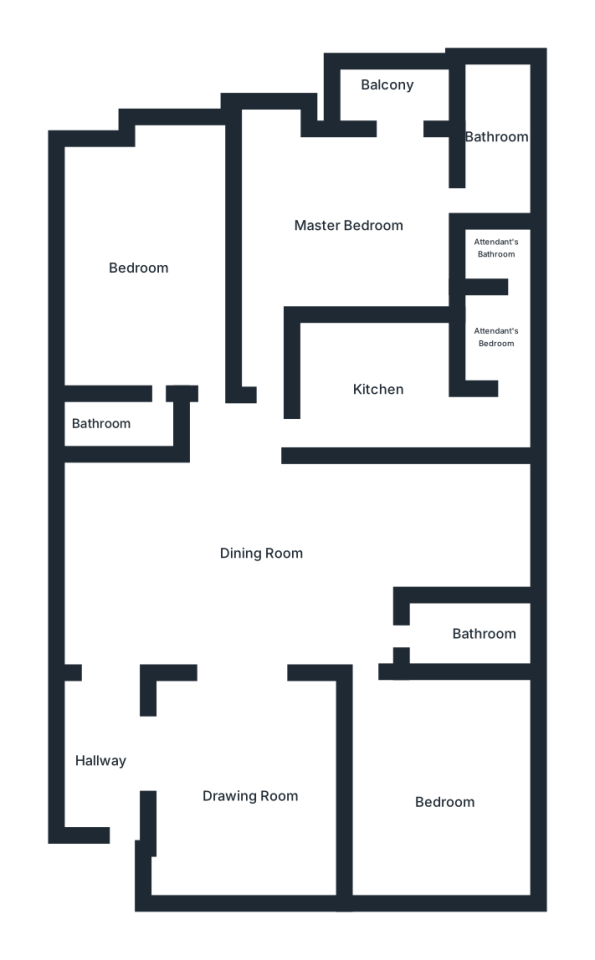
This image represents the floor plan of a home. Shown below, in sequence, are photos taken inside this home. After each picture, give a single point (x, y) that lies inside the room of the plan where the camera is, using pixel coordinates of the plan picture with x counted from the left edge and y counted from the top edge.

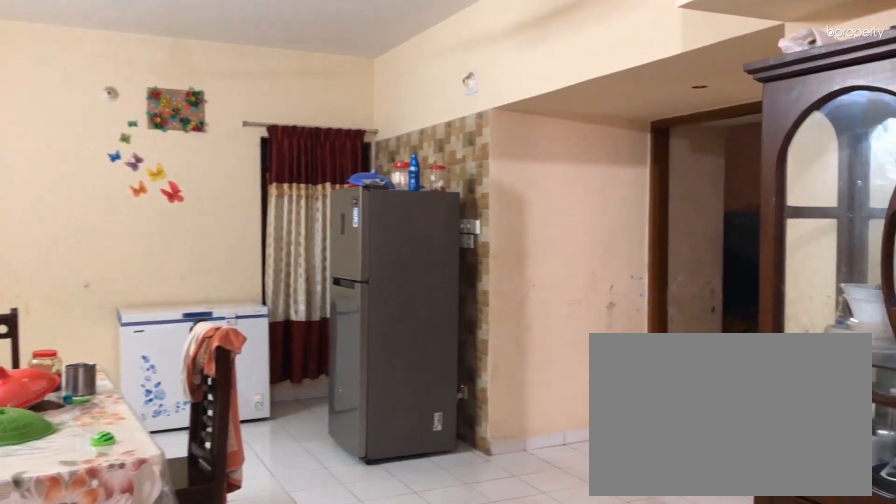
(271, 559)
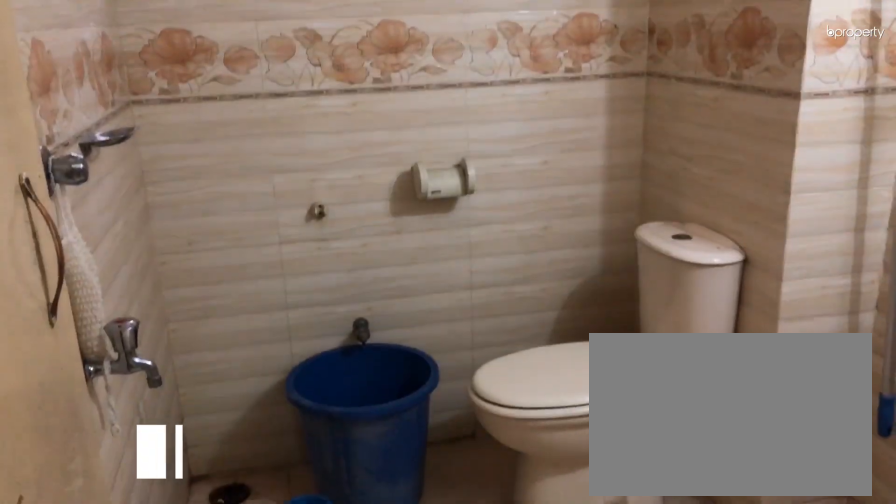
(456, 632)
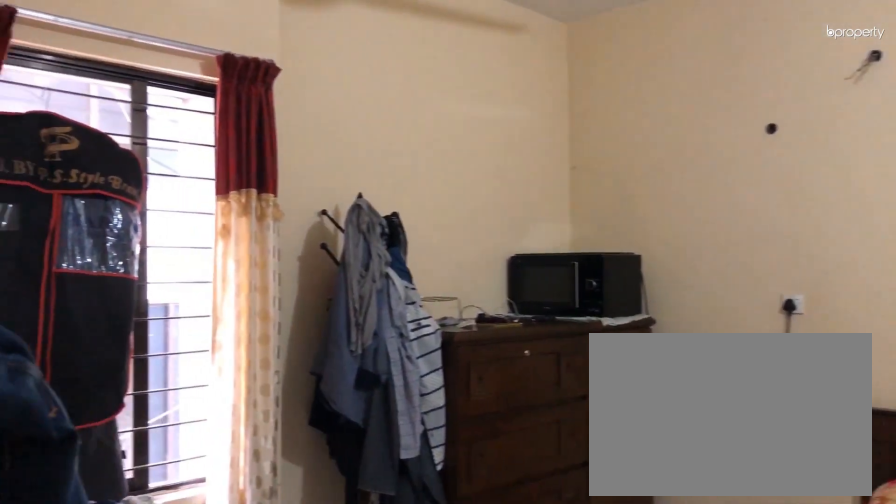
(431, 792)
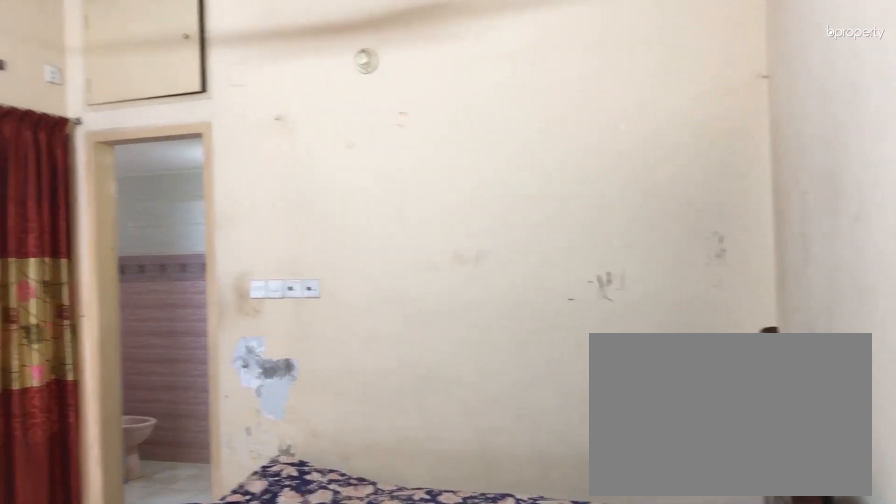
(341, 228)
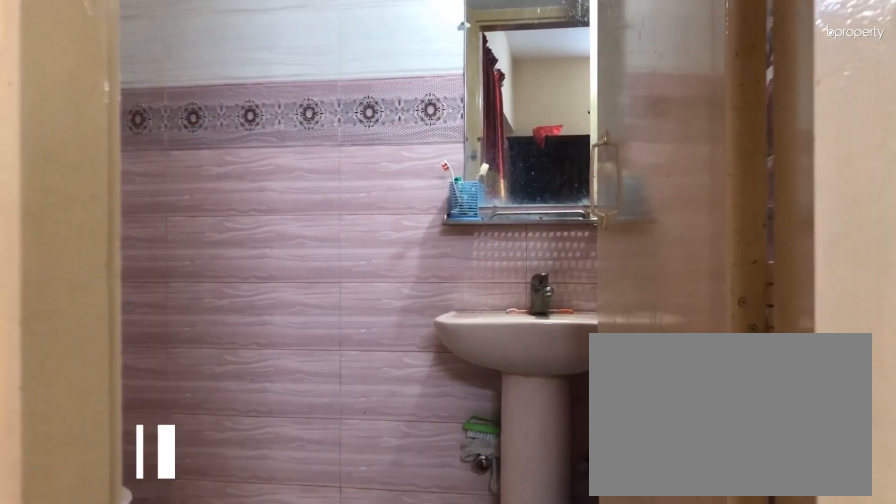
(492, 141)
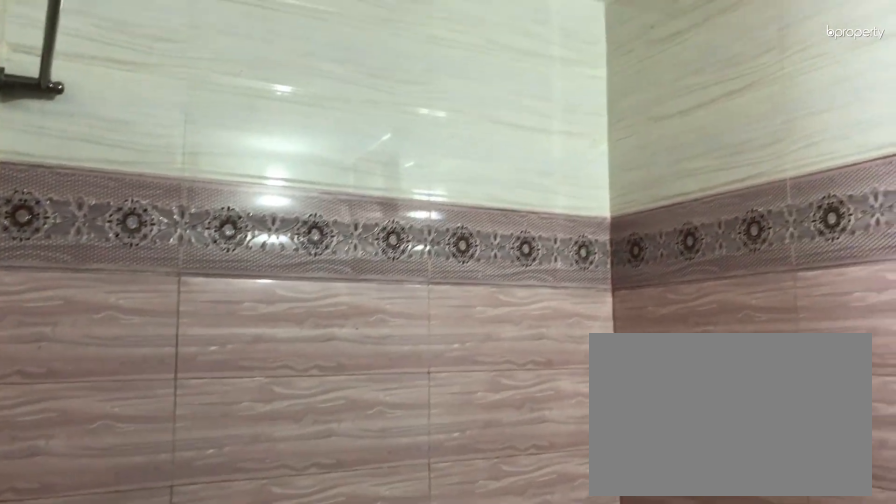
(492, 141)
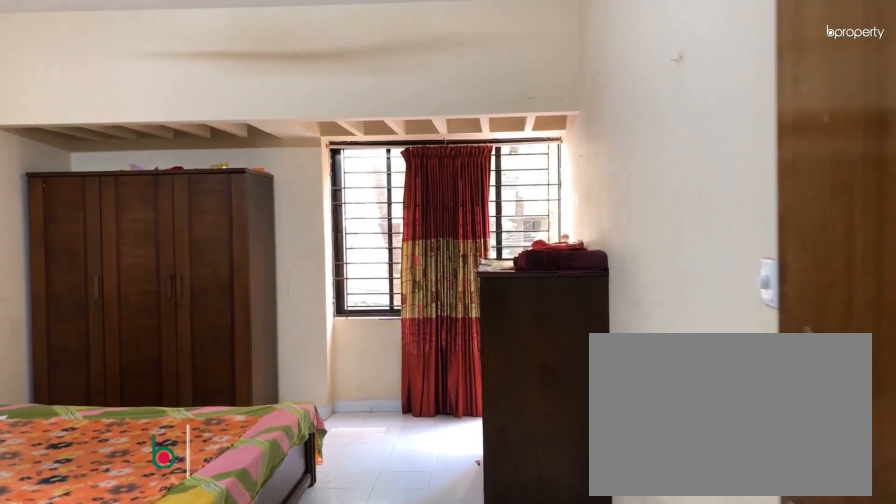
(130, 267)
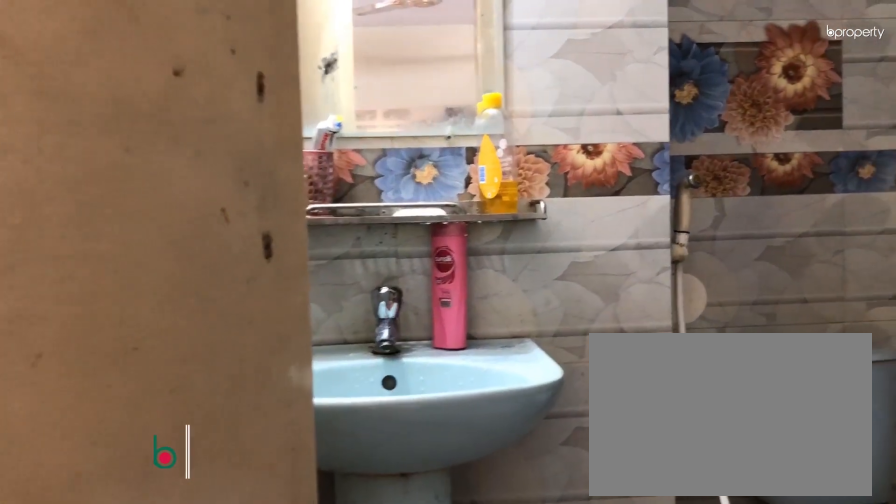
(110, 426)
